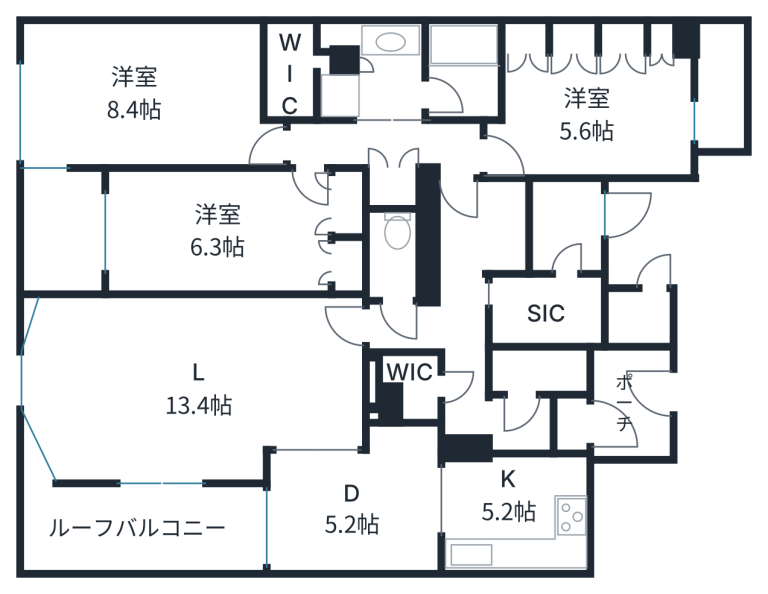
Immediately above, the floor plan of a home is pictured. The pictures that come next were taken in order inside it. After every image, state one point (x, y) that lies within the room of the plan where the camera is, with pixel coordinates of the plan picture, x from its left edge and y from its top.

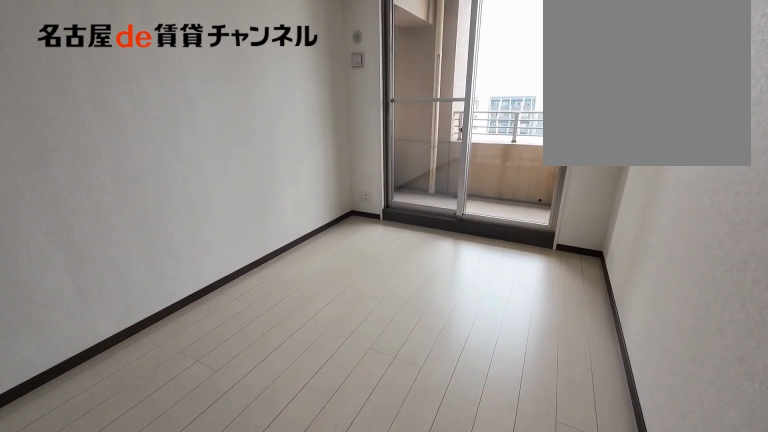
(234, 230)
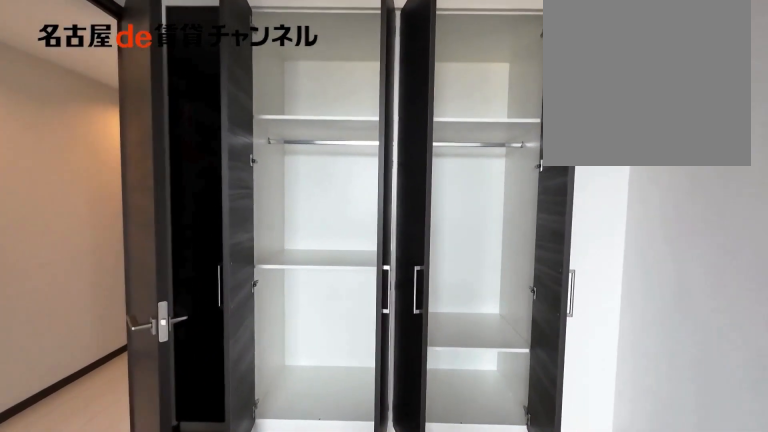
(234, 230)
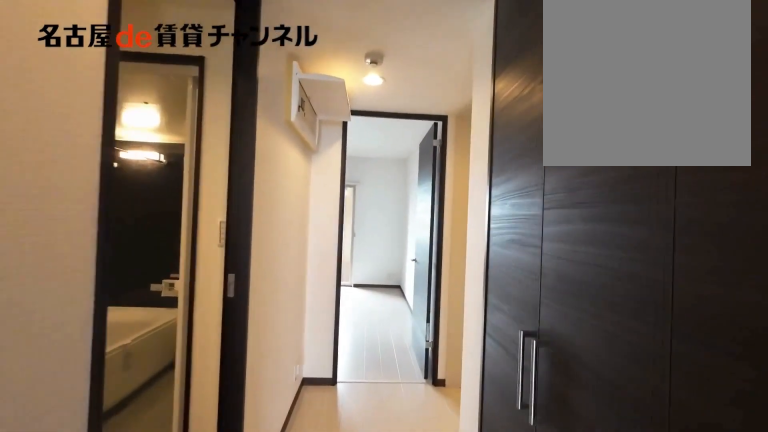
(389, 145)
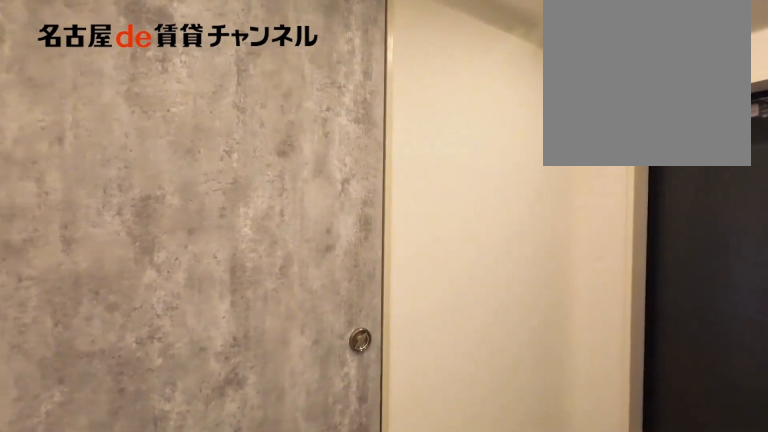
(519, 226)
